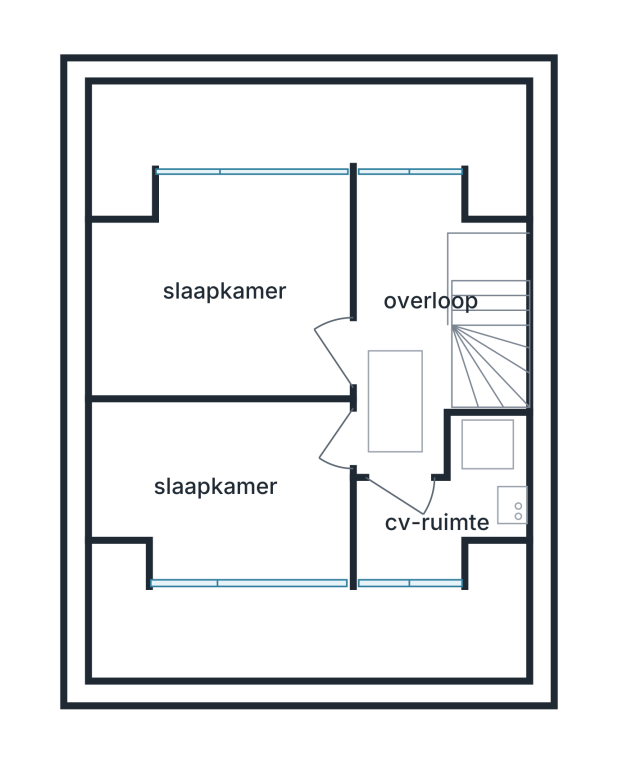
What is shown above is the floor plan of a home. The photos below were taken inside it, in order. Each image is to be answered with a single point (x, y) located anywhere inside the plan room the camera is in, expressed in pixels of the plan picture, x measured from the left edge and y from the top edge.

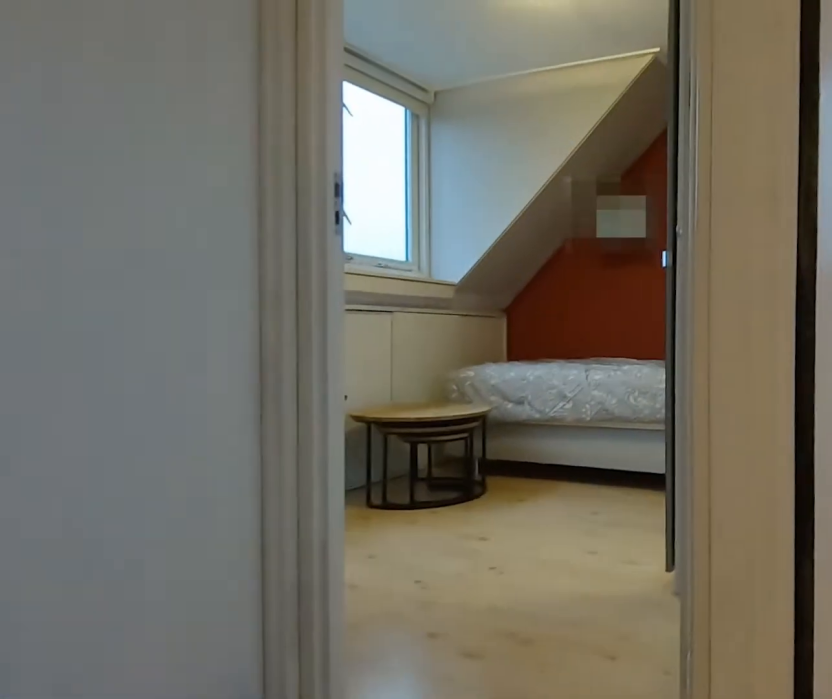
(410, 298)
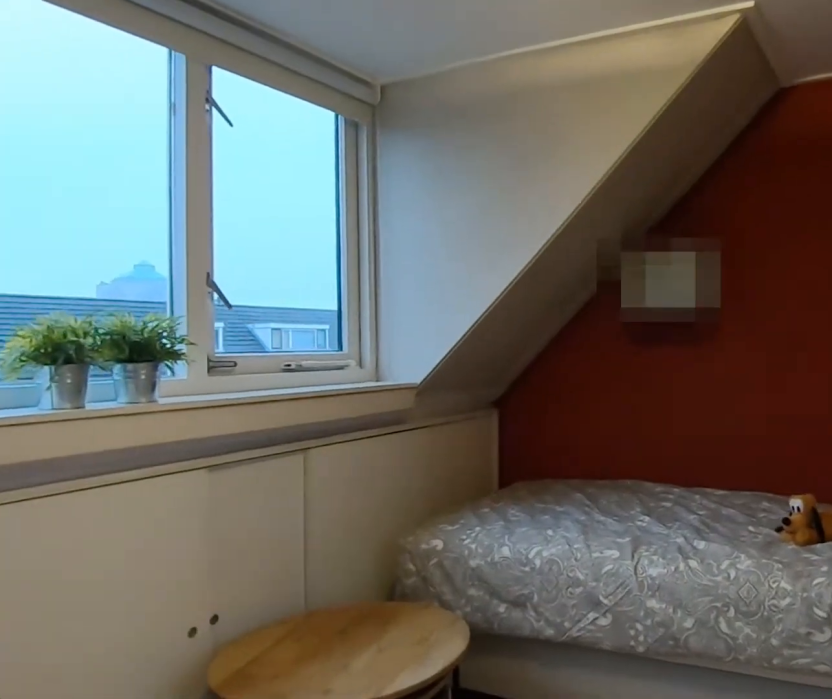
(224, 488)
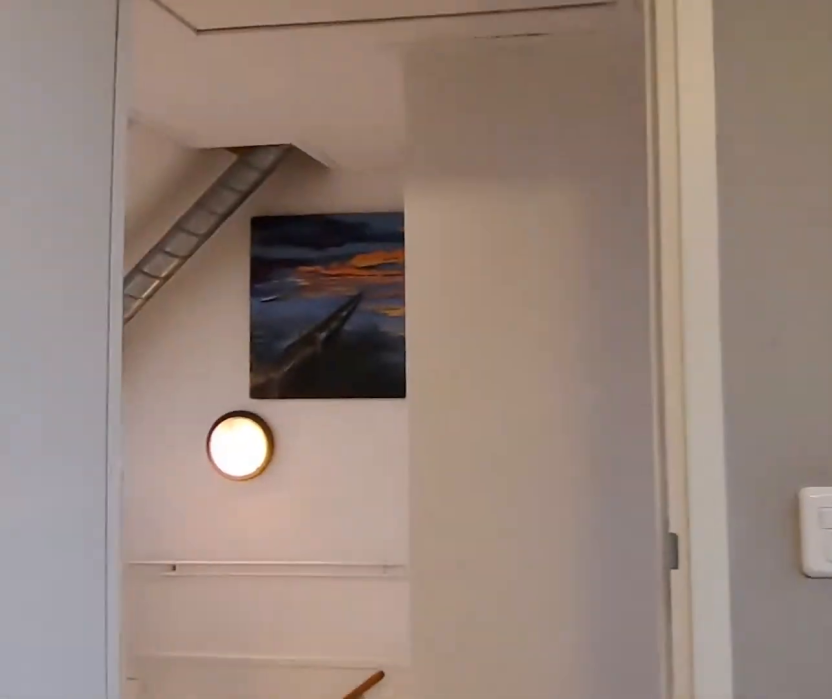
(224, 488)
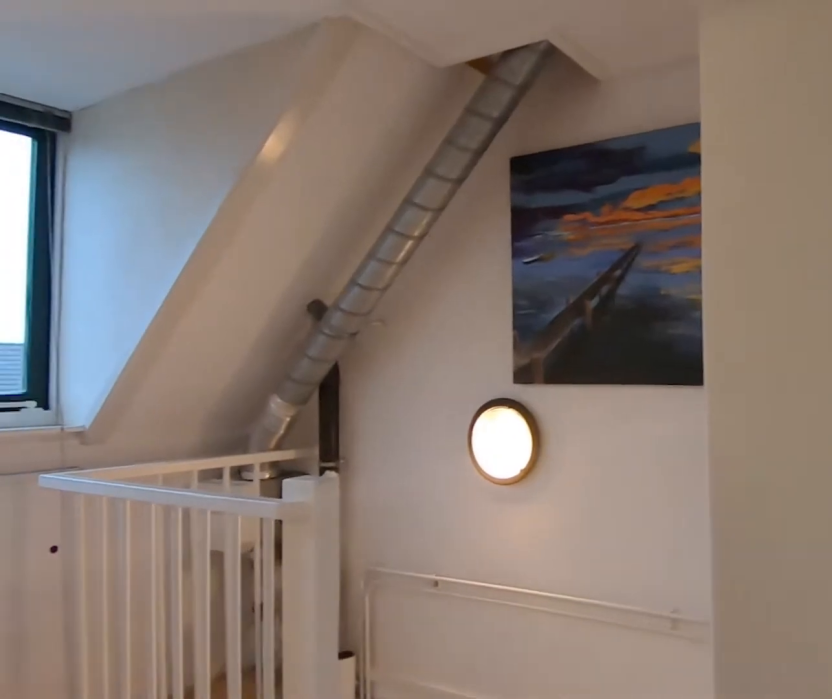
(410, 297)
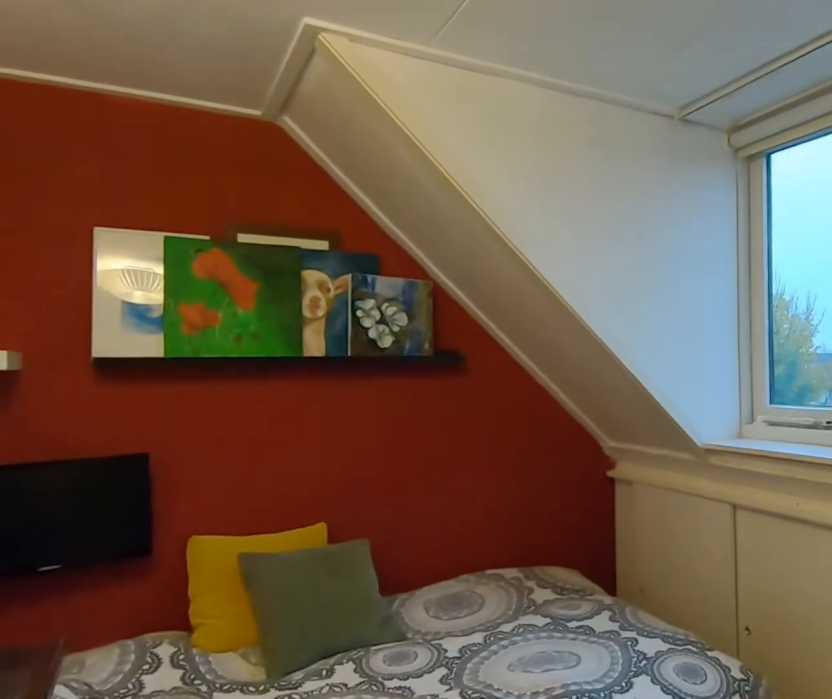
(223, 287)
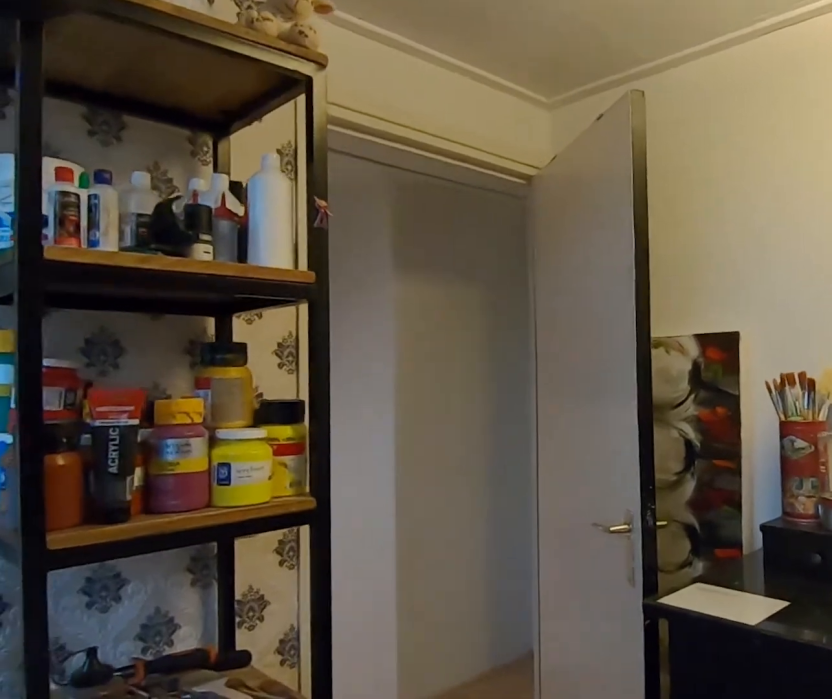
(223, 287)
